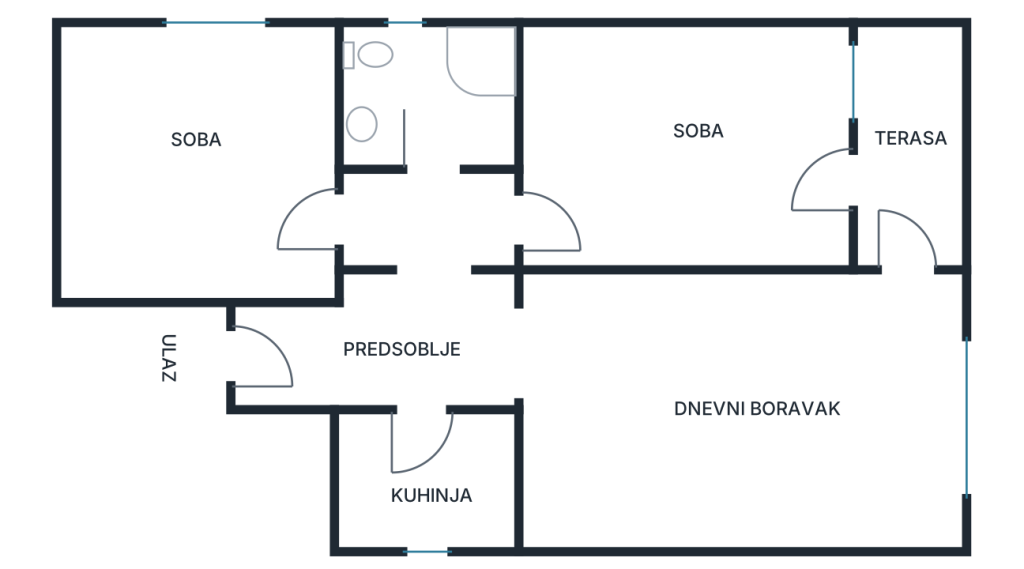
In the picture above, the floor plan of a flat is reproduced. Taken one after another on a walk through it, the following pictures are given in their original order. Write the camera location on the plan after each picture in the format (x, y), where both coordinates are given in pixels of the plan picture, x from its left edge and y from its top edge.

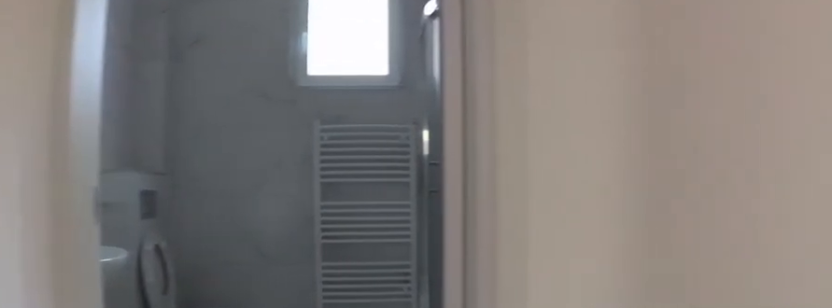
(439, 266)
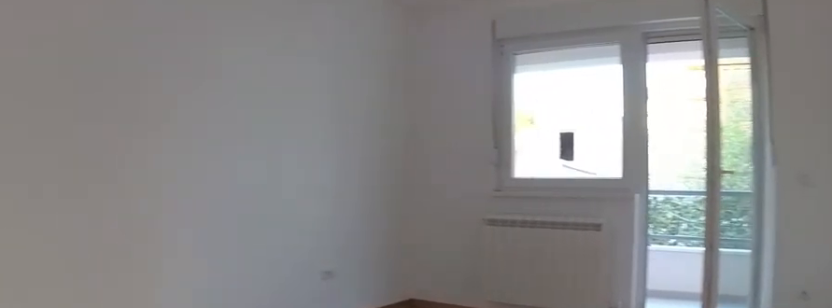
(509, 229)
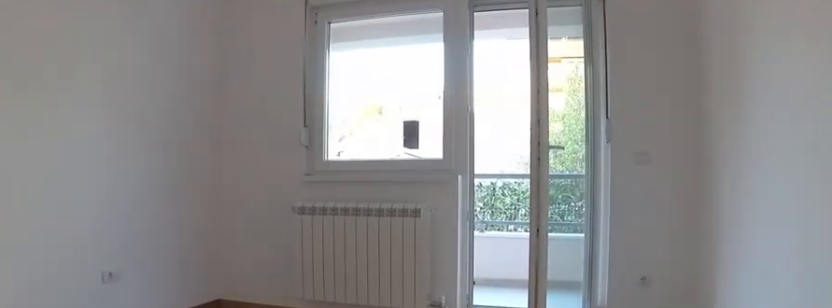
(543, 225)
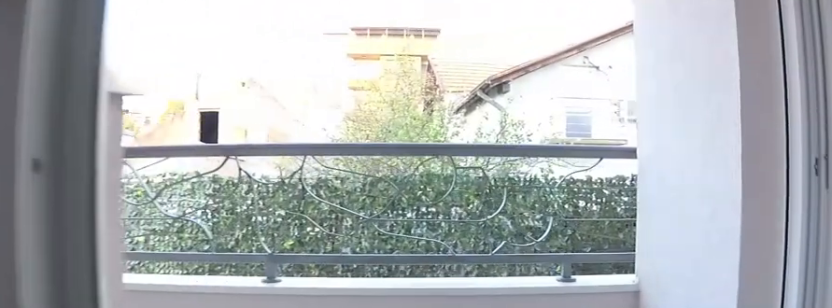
(760, 201)
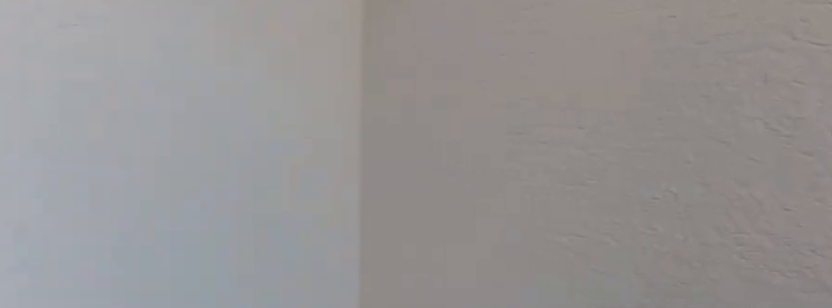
(909, 128)
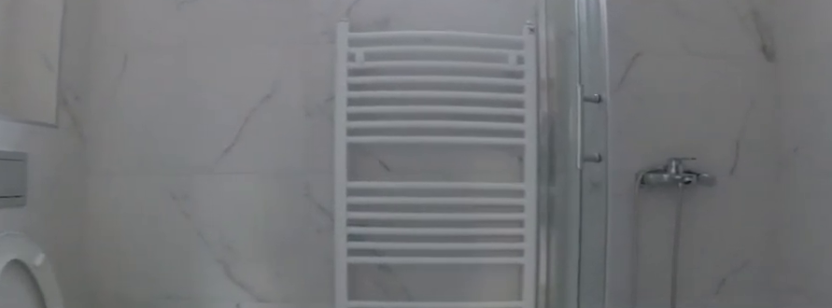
(420, 172)
